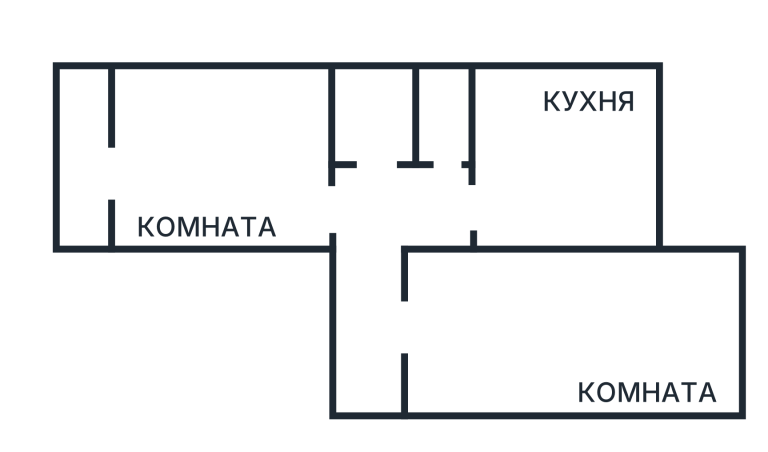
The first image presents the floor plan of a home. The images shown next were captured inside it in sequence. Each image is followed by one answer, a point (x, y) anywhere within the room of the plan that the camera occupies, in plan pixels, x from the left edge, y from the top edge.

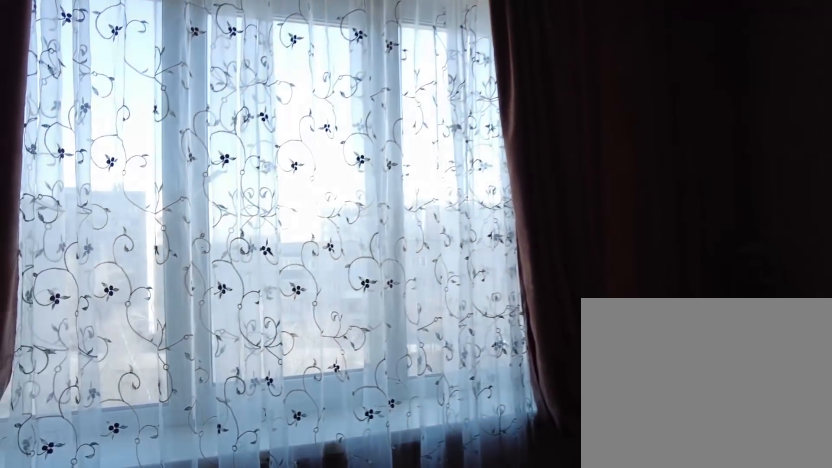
(502, 361)
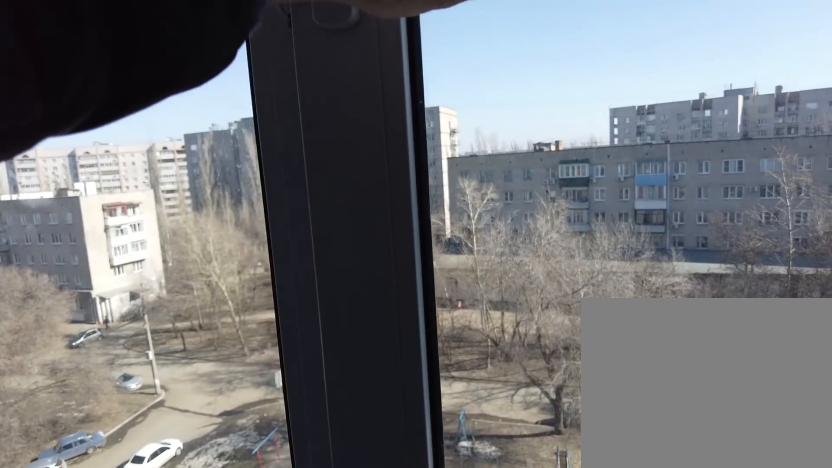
(502, 361)
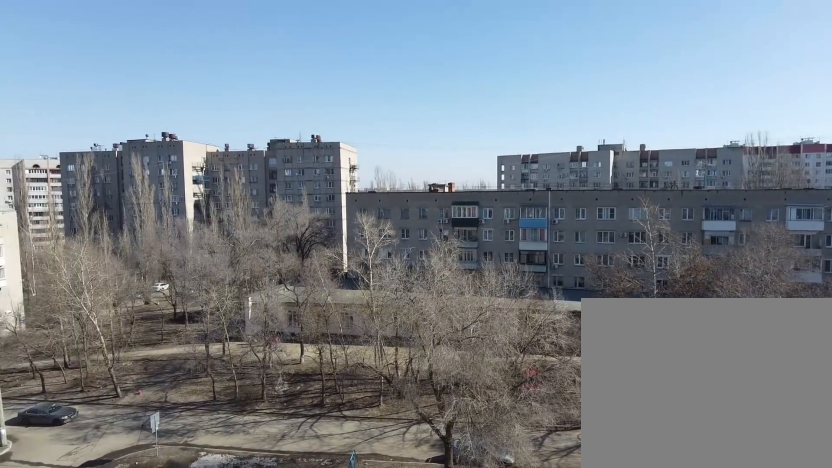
(502, 361)
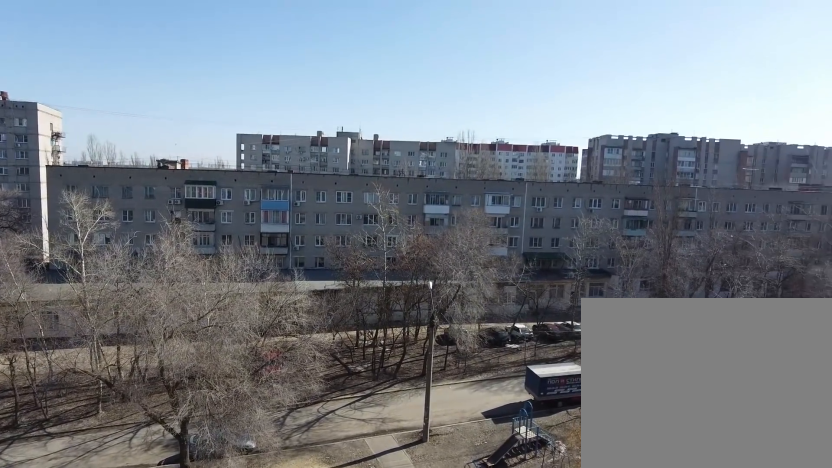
(502, 361)
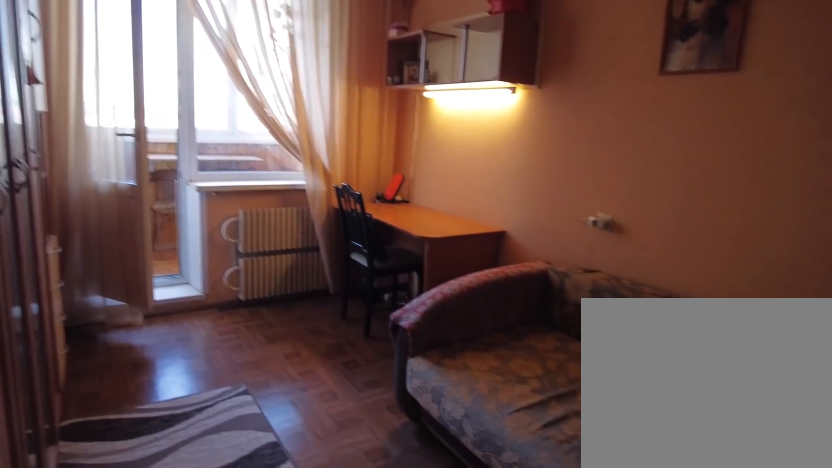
(244, 184)
